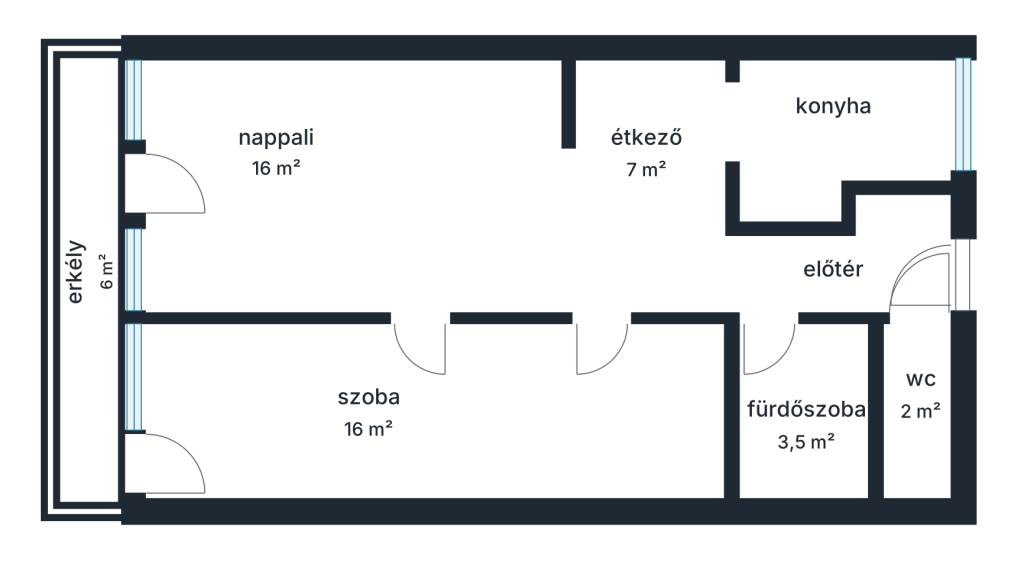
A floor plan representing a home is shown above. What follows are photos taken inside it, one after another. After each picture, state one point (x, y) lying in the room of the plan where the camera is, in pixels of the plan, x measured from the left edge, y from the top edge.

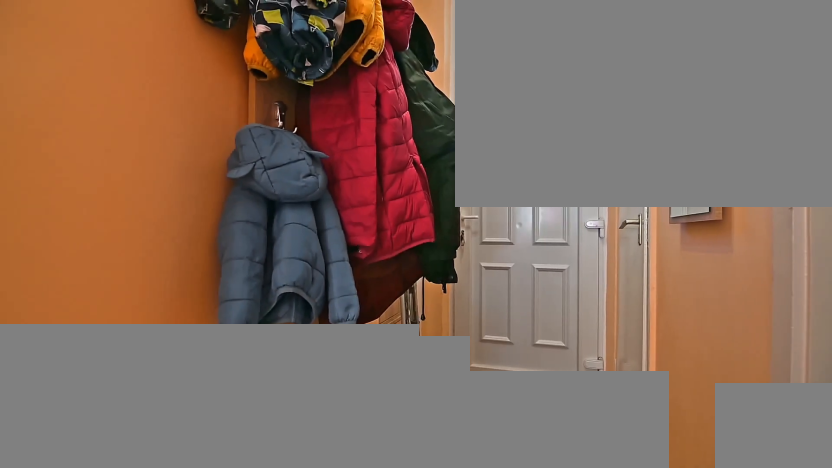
(831, 269)
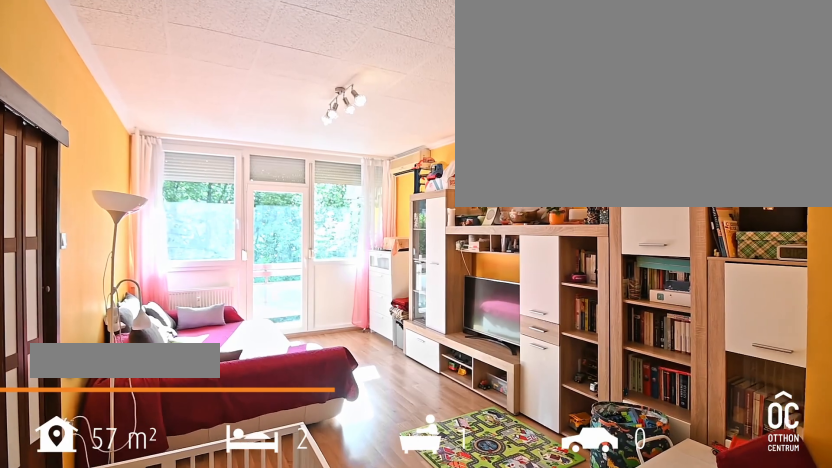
(380, 193)
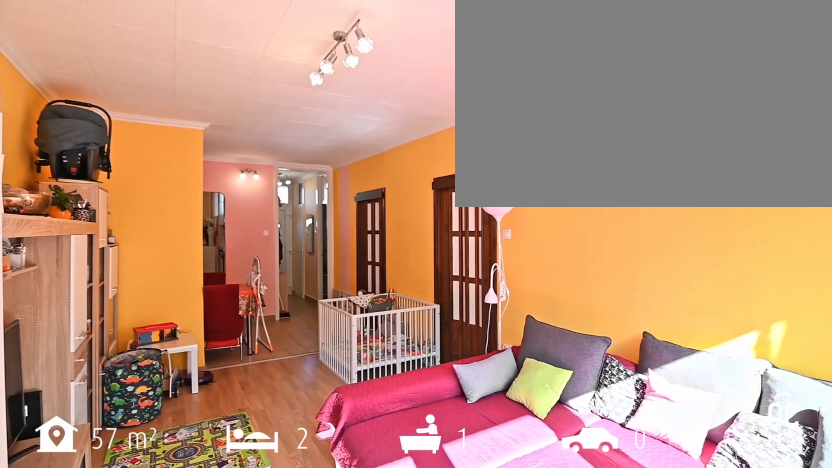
(380, 193)
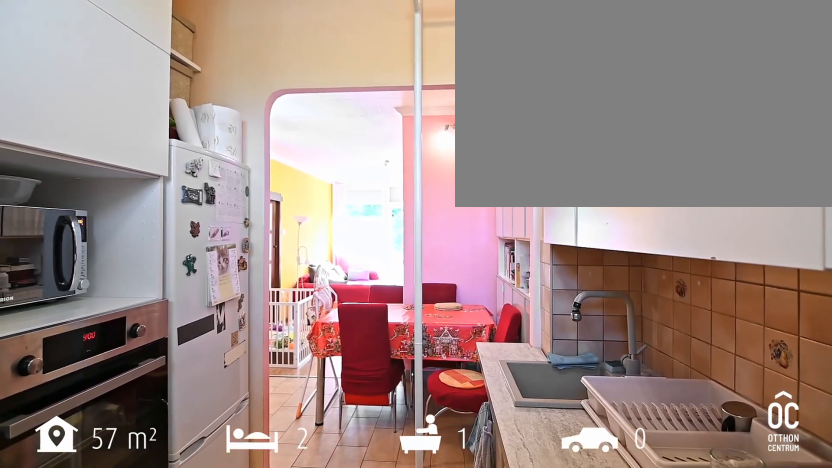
(836, 127)
